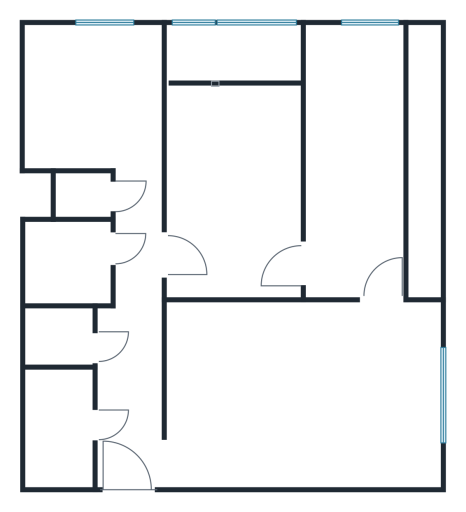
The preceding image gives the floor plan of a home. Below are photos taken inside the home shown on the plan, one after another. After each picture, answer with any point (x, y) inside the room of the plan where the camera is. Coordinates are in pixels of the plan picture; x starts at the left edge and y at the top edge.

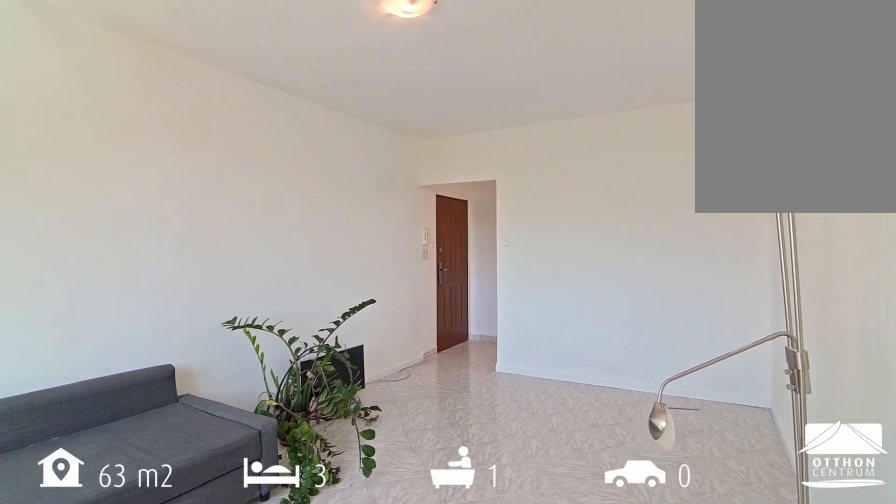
(304, 397)
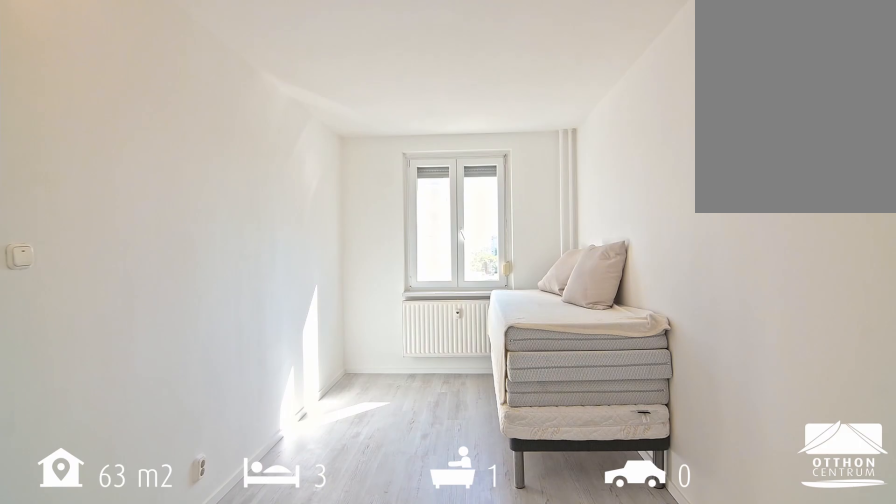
(359, 175)
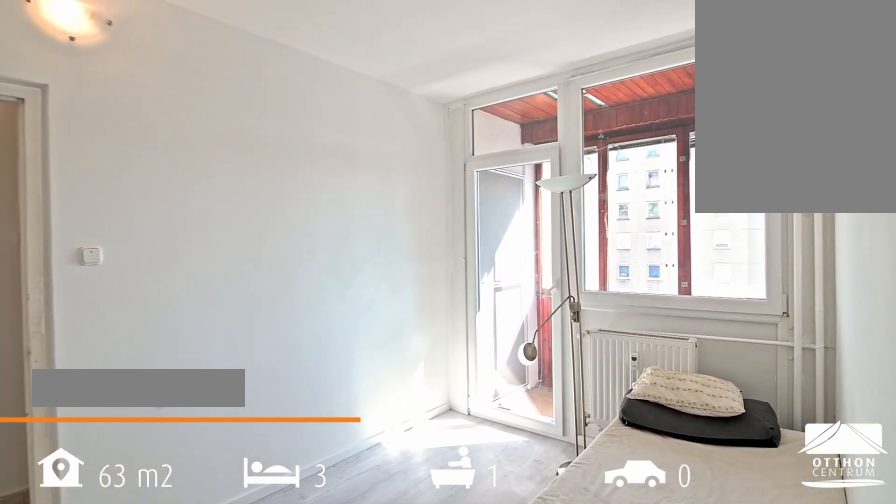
(239, 190)
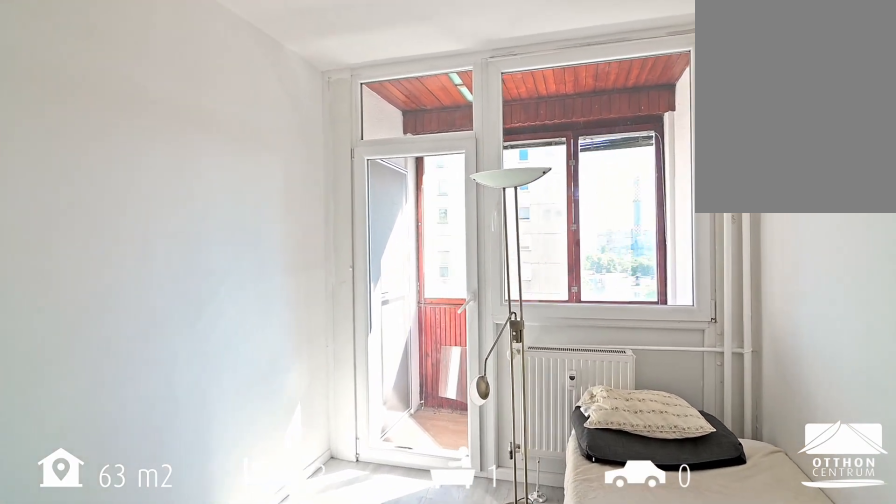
(239, 190)
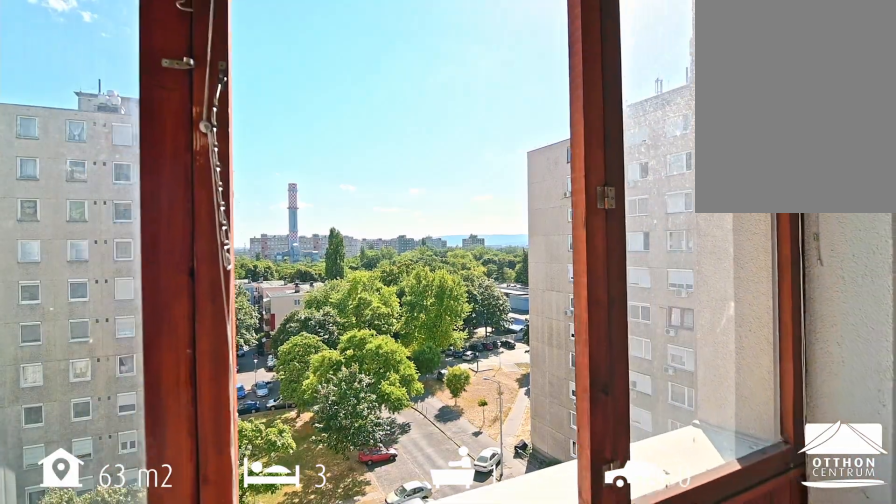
(235, 55)
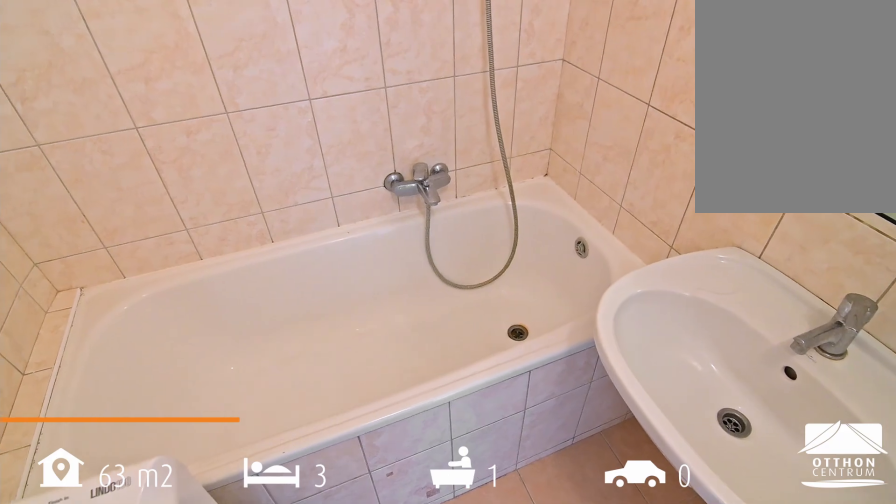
(72, 262)
